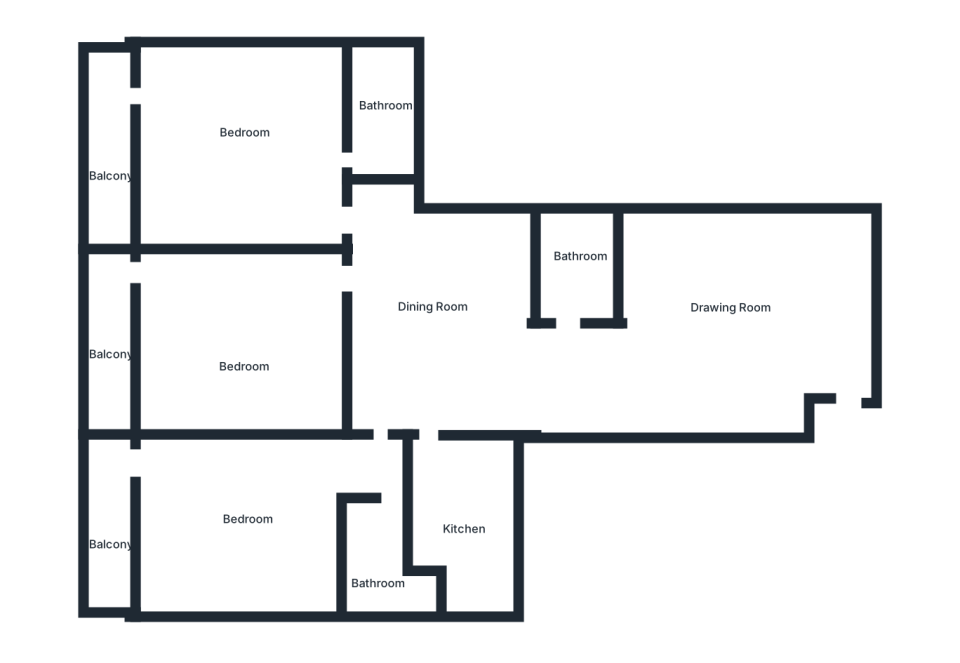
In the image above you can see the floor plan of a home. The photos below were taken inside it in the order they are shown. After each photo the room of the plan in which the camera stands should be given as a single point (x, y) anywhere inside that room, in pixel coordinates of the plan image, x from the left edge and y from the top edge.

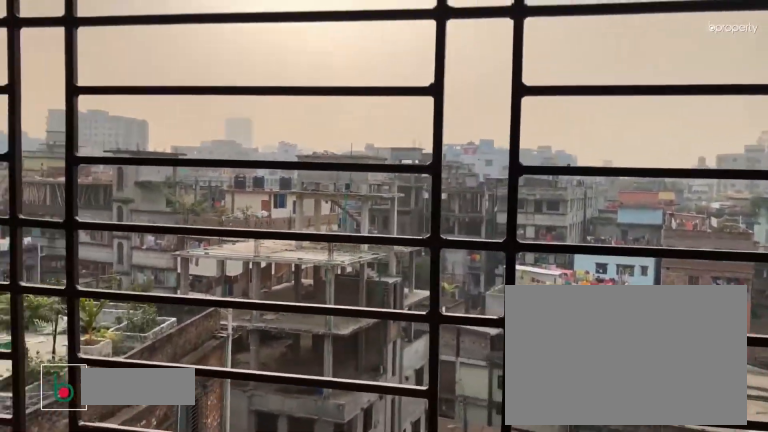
(103, 531)
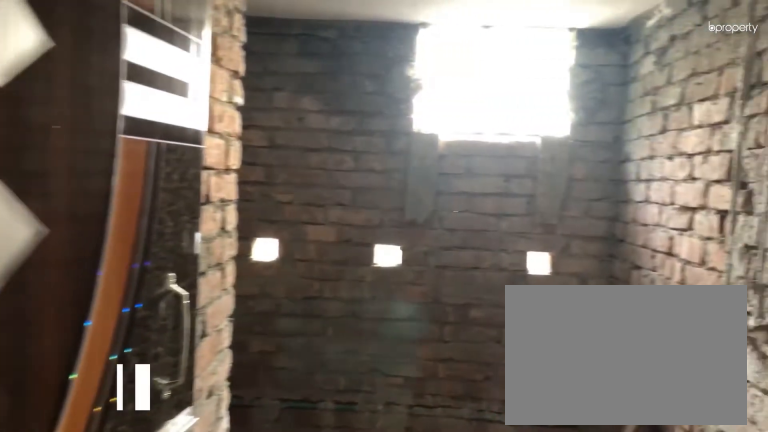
(379, 551)
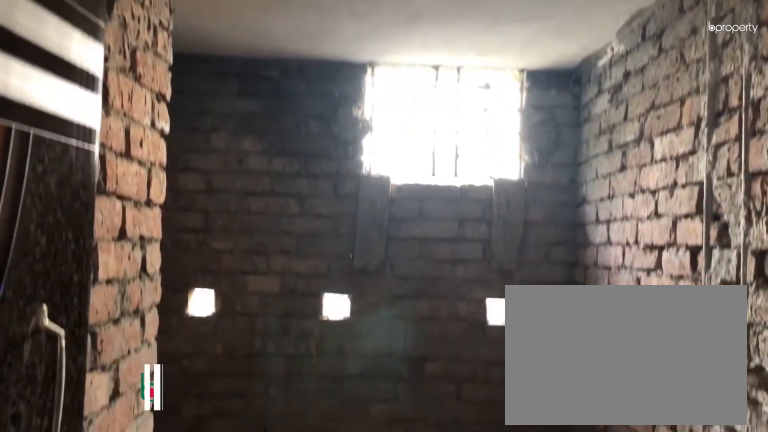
(379, 551)
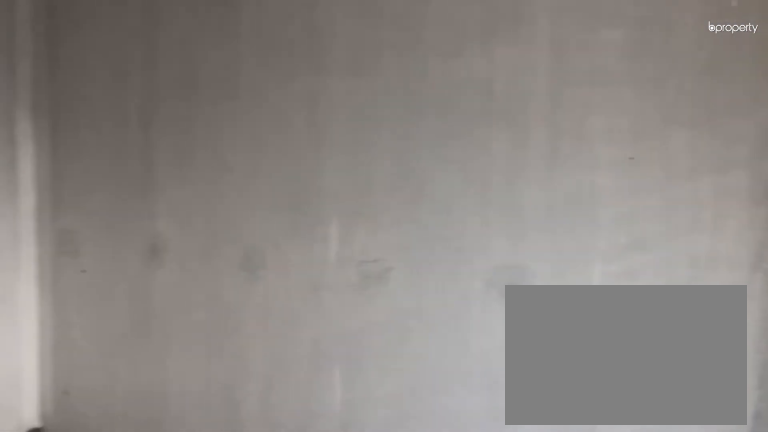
(241, 332)
